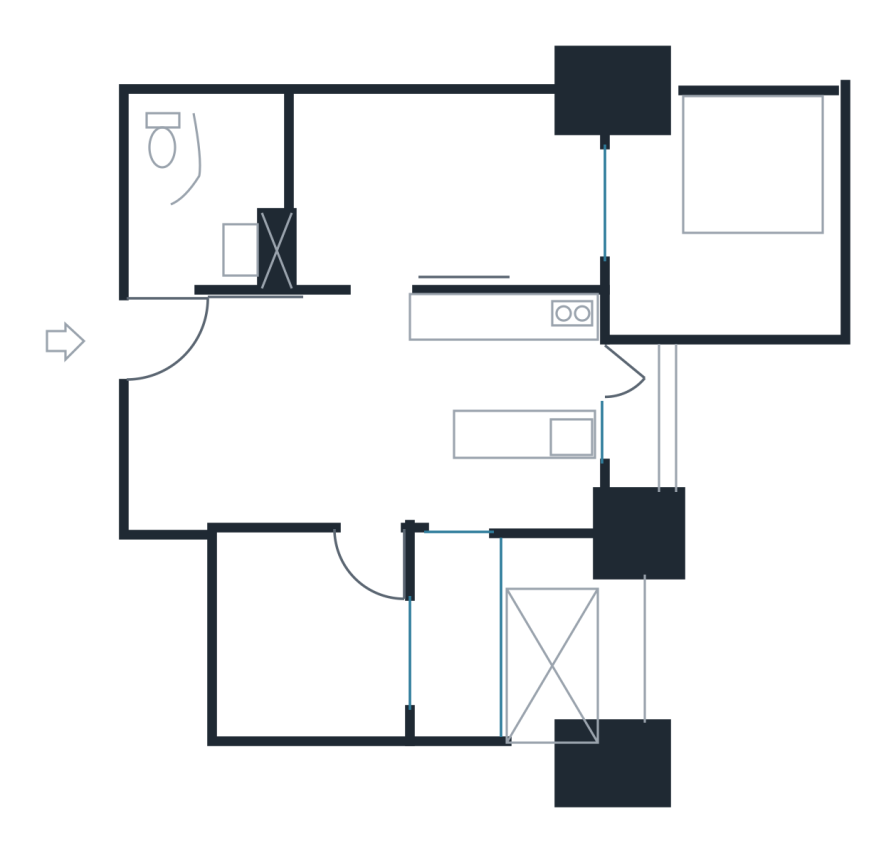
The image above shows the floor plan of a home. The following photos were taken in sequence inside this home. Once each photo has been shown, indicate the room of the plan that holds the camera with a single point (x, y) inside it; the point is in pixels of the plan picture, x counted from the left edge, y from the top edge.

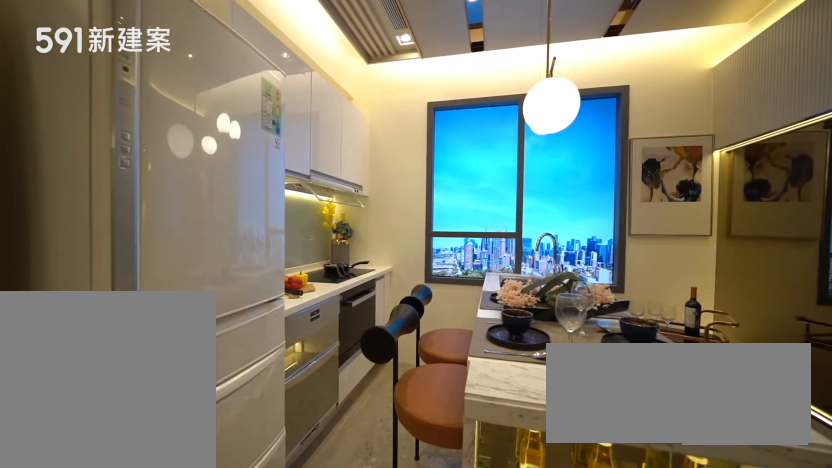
(508, 413)
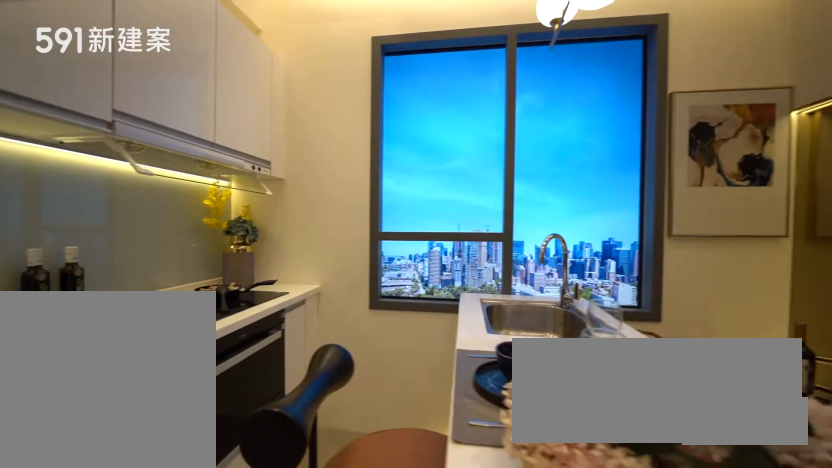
(508, 413)
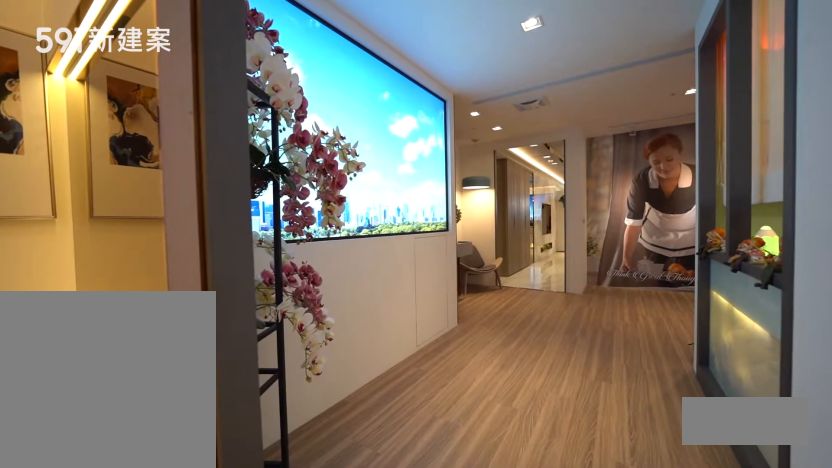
(455, 644)
